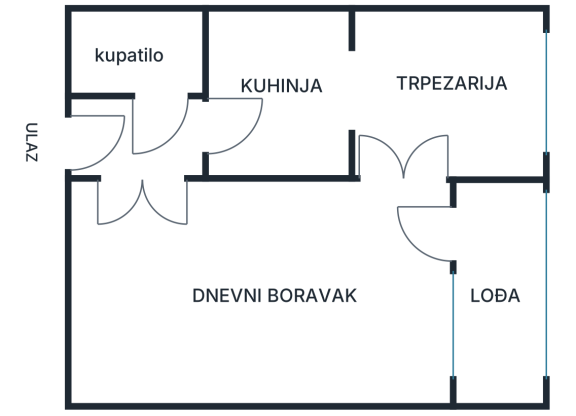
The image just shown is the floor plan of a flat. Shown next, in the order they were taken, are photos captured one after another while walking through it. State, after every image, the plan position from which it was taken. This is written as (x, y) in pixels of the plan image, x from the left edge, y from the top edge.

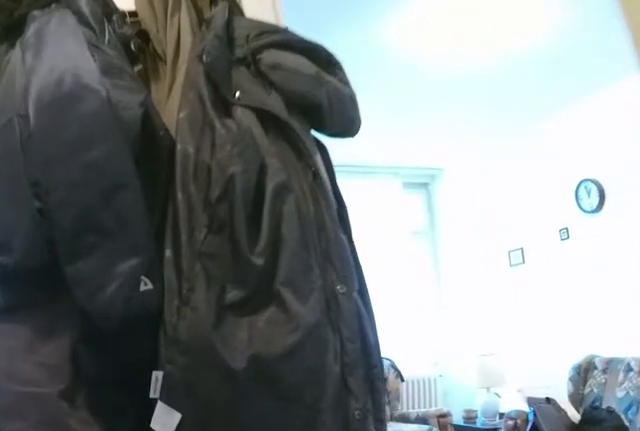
(97, 135)
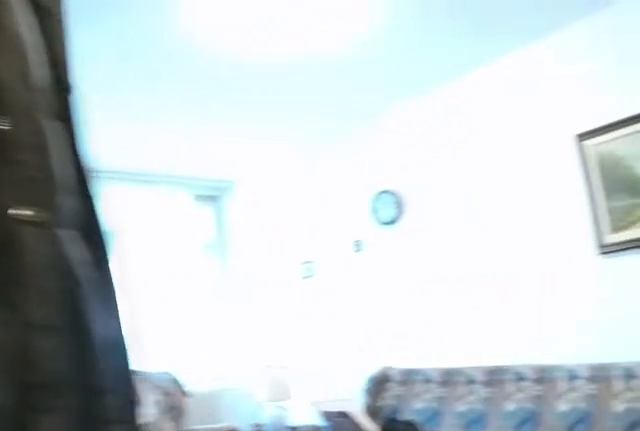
(130, 151)
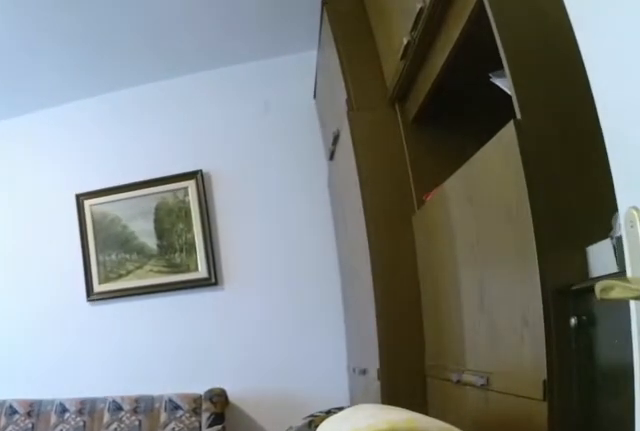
(138, 187)
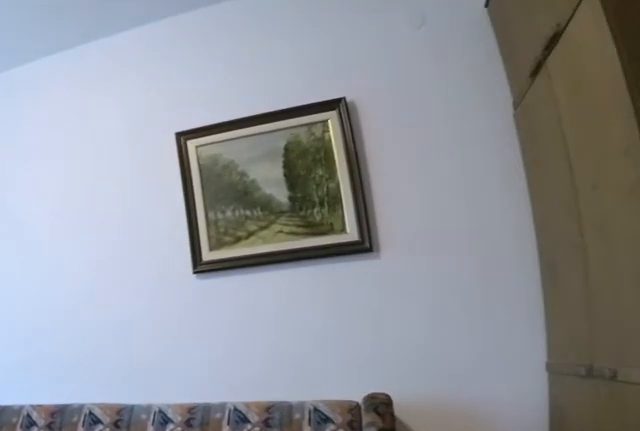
(158, 217)
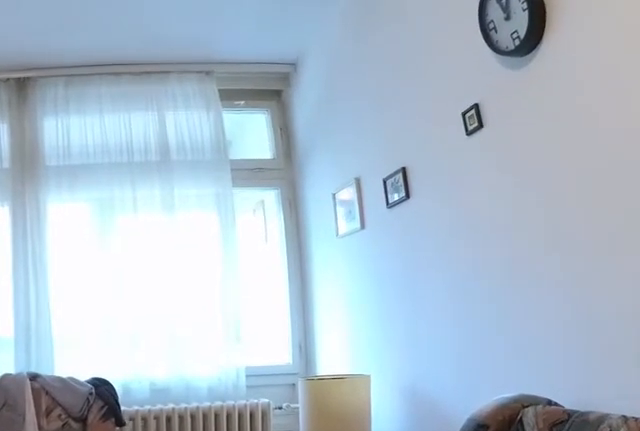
(203, 276)
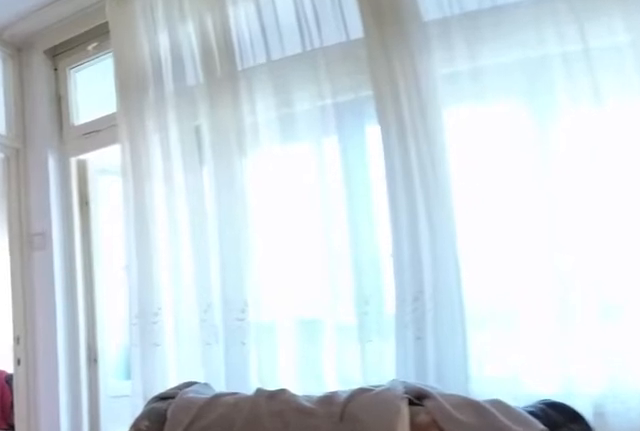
(328, 286)
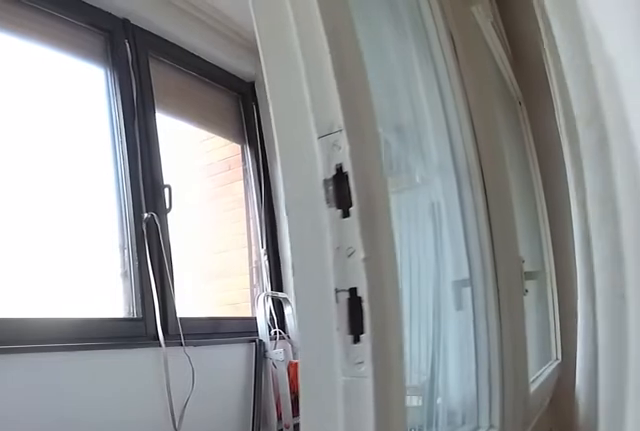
(452, 229)
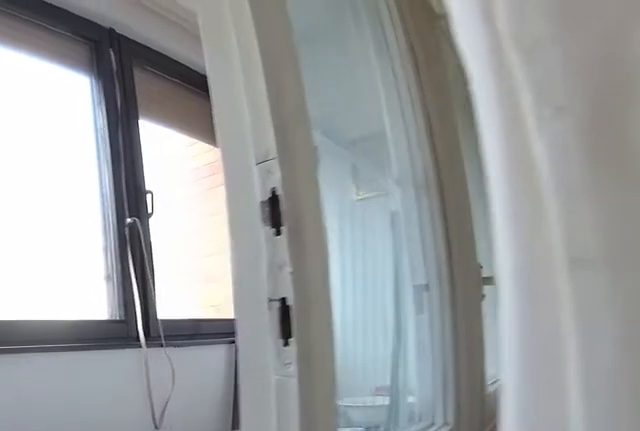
(444, 229)
